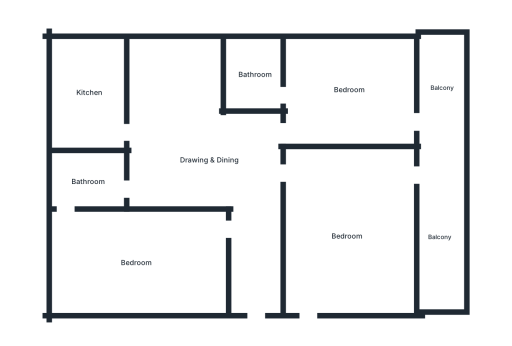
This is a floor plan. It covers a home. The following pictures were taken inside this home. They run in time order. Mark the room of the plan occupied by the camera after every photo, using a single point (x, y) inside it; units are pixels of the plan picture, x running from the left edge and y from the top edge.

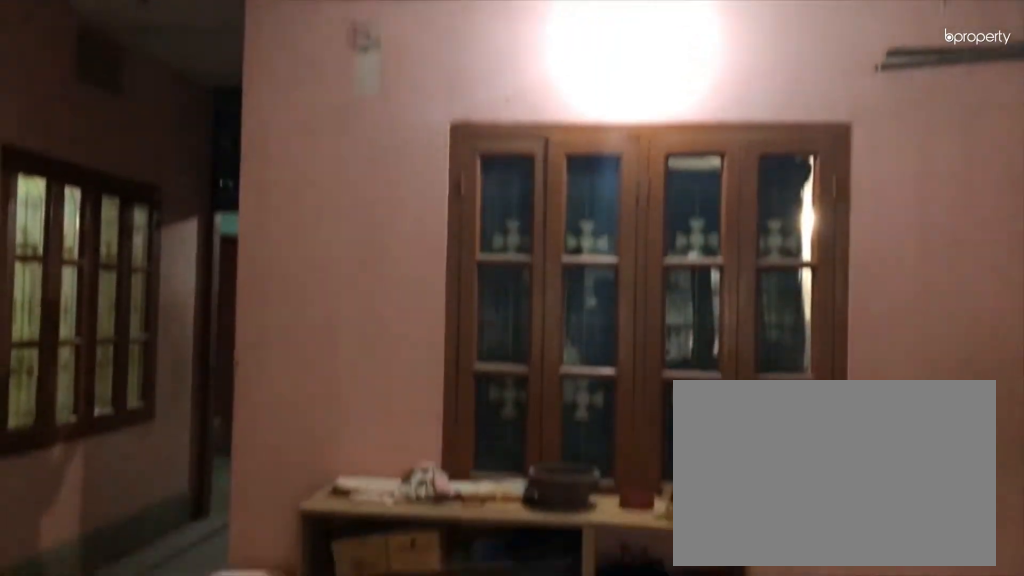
(209, 162)
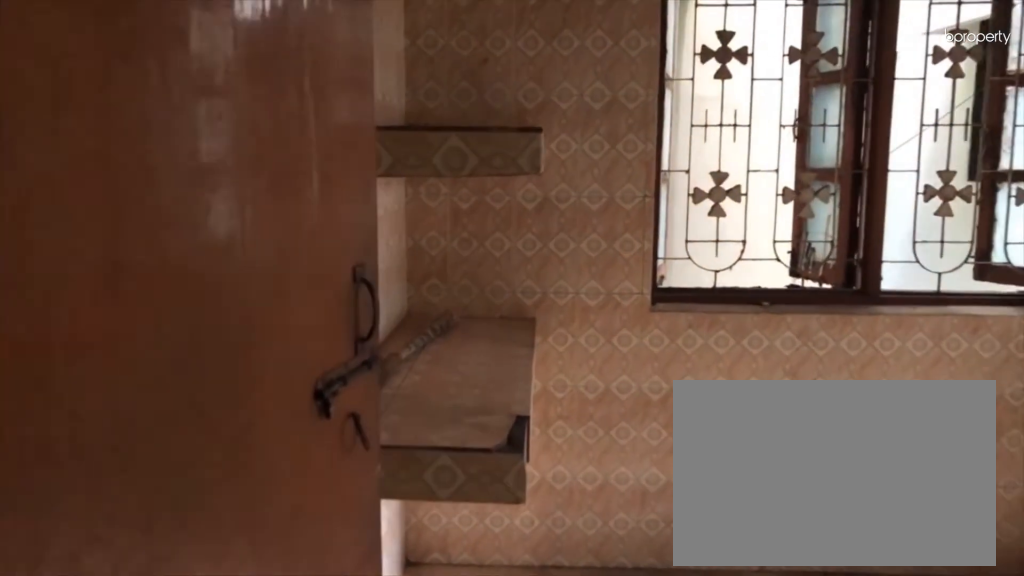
(90, 92)
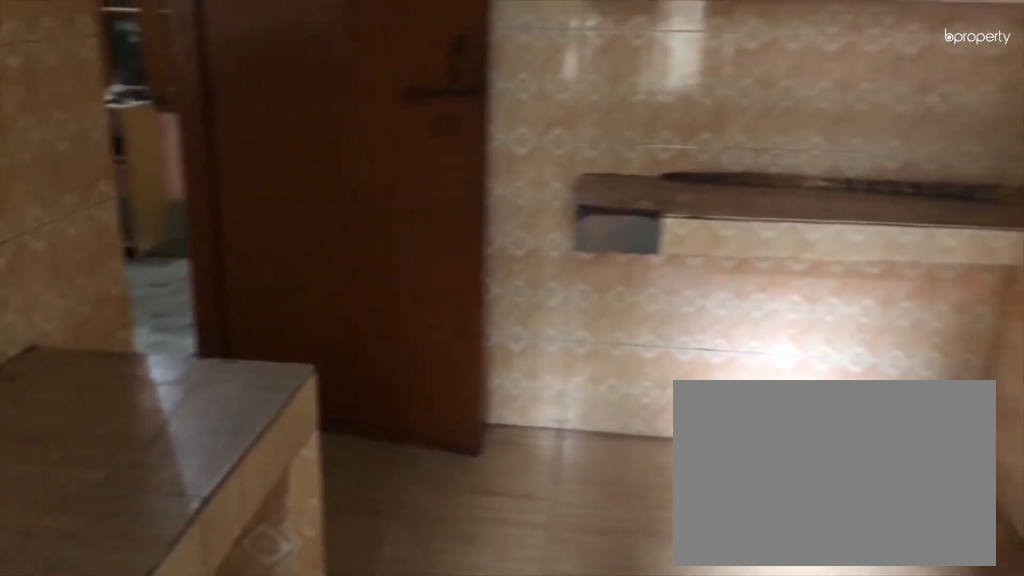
(90, 92)
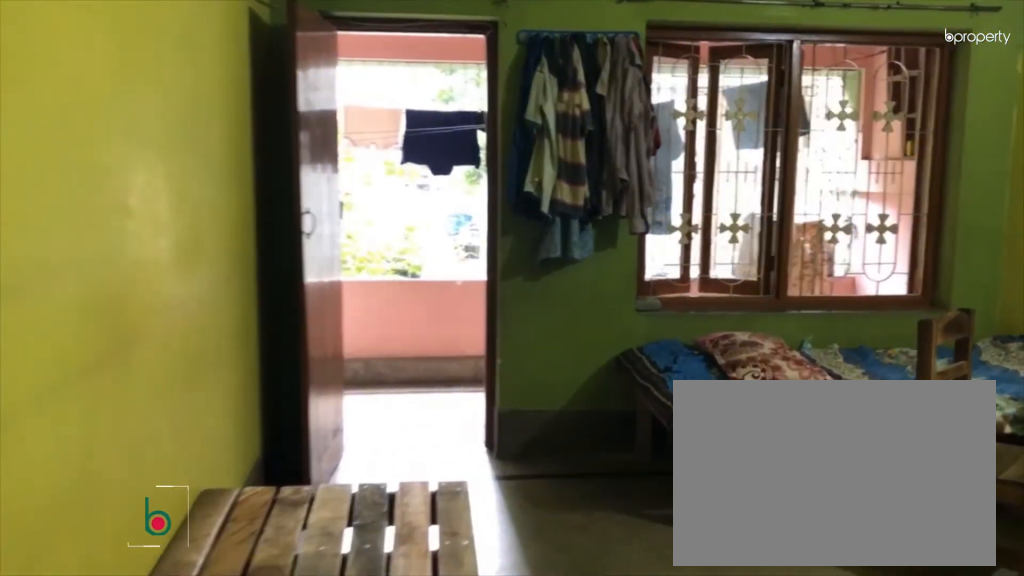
(348, 235)
